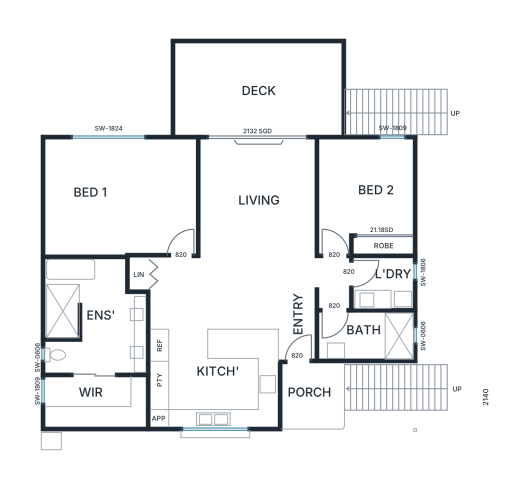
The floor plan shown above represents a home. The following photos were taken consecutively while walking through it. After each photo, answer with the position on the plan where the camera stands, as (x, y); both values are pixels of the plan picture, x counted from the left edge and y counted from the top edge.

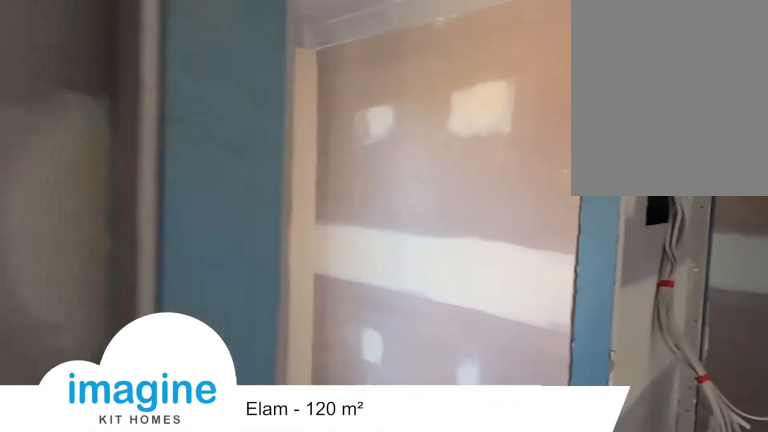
(333, 260)
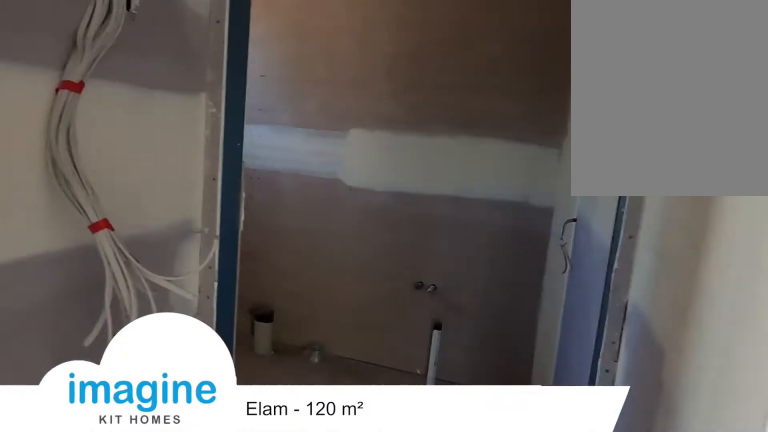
(318, 274)
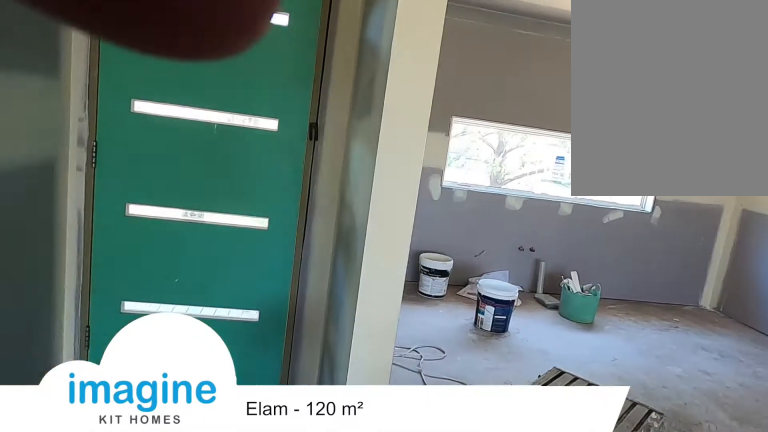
(286, 278)
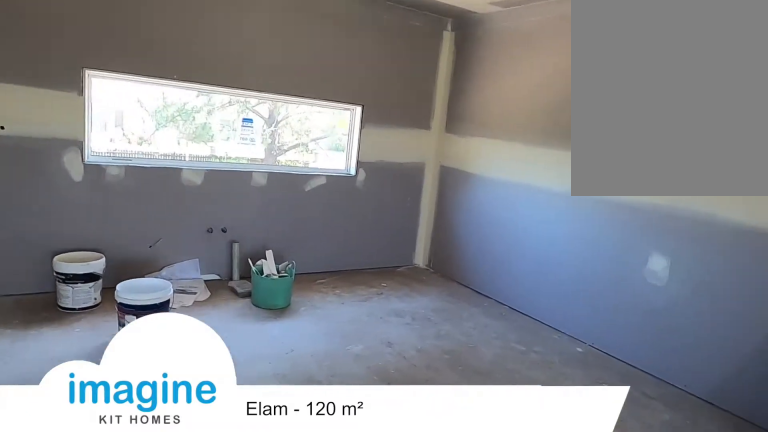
(258, 281)
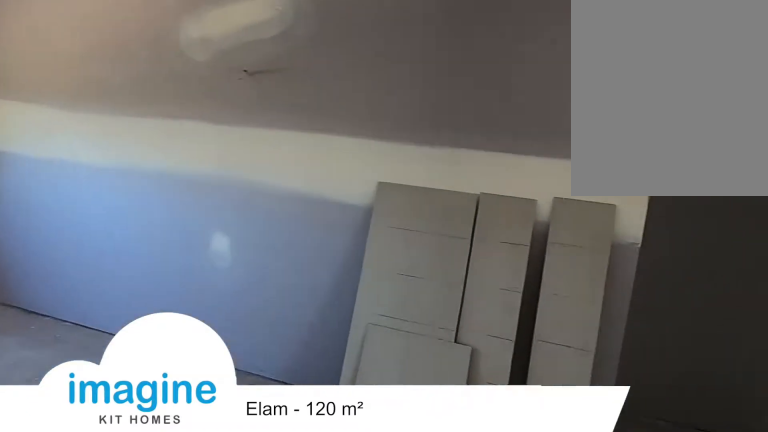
(239, 284)
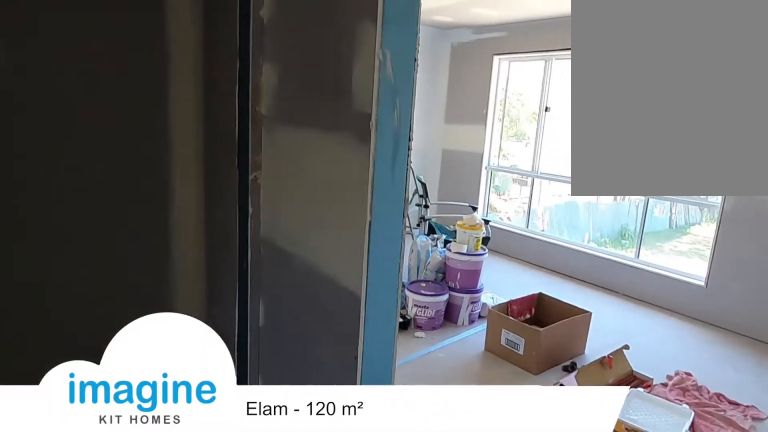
(210, 268)
